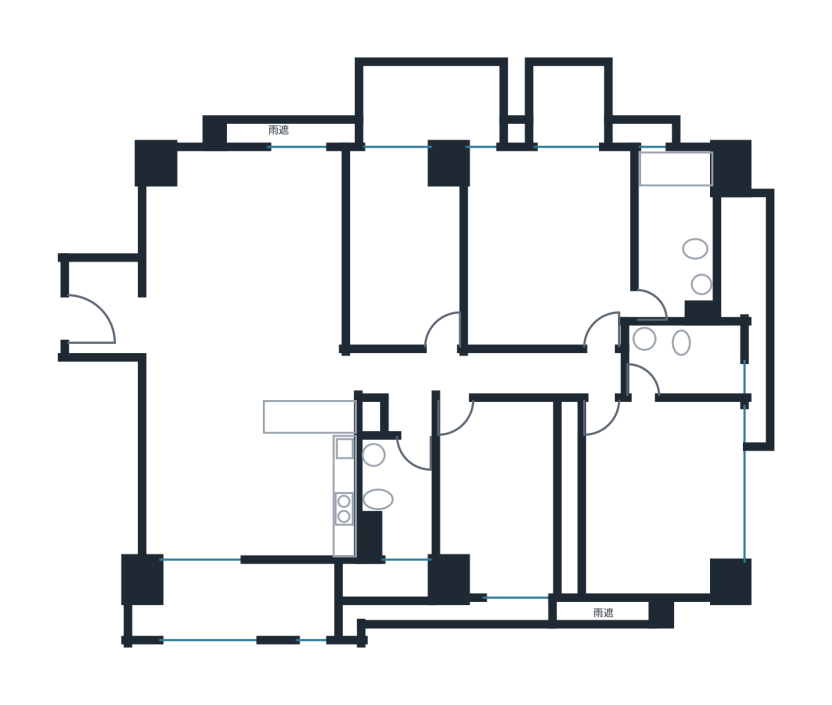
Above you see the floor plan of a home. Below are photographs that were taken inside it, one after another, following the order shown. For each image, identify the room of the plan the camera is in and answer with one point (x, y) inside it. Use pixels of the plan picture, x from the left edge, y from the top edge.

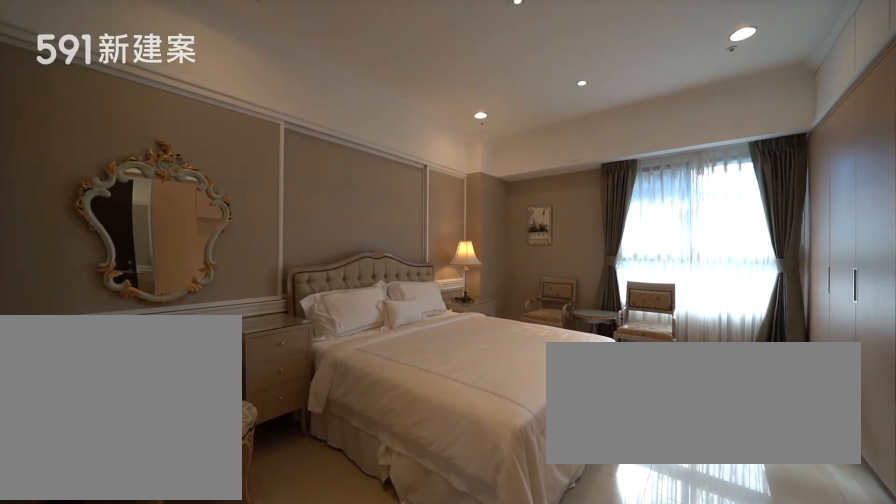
(652, 500)
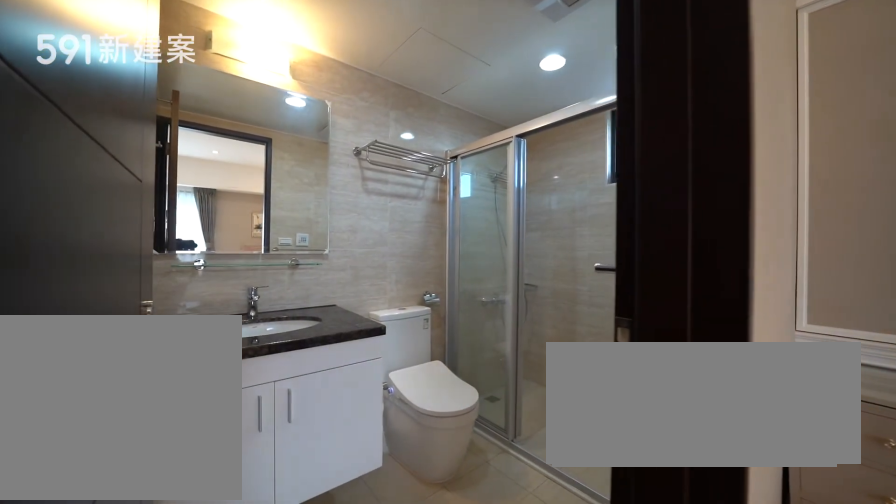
(691, 358)
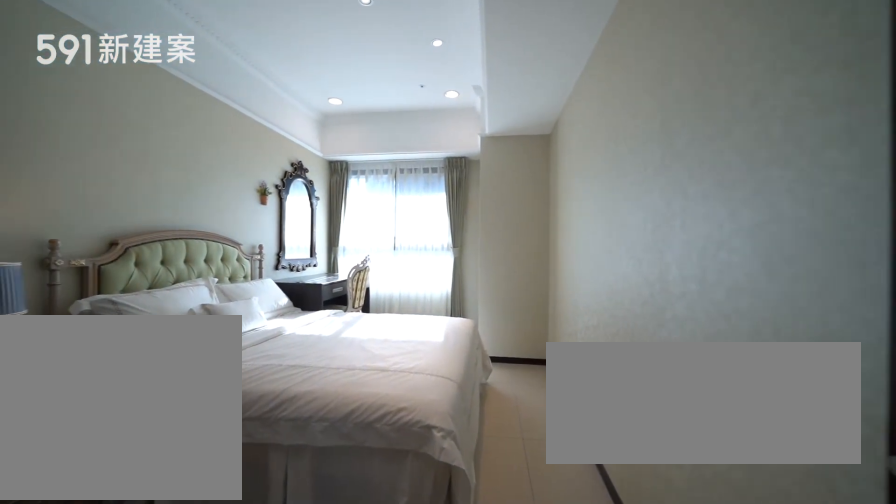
(498, 505)
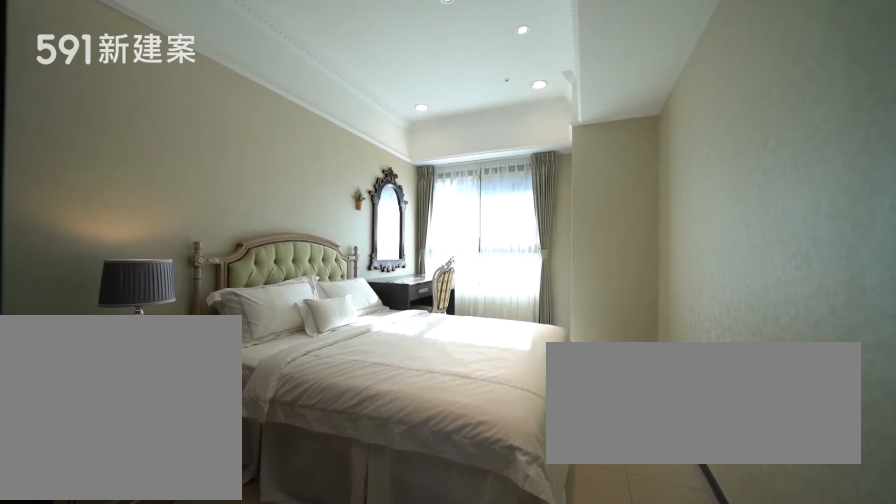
(498, 505)
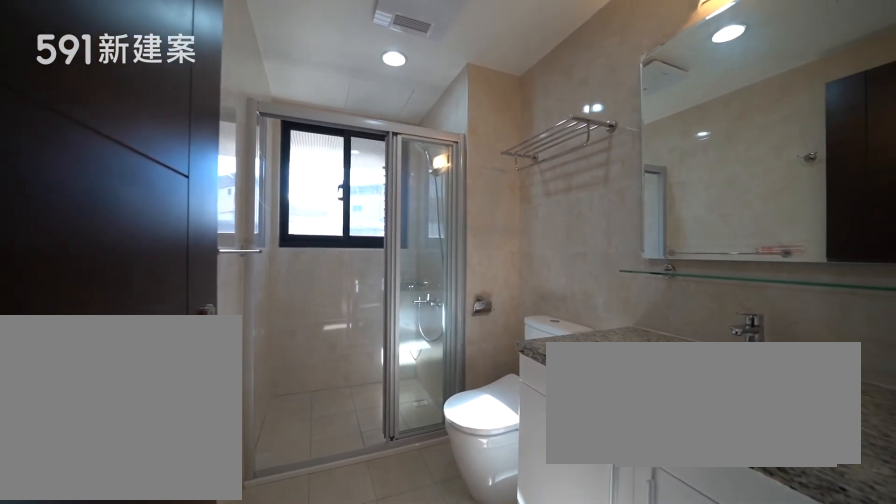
(395, 506)
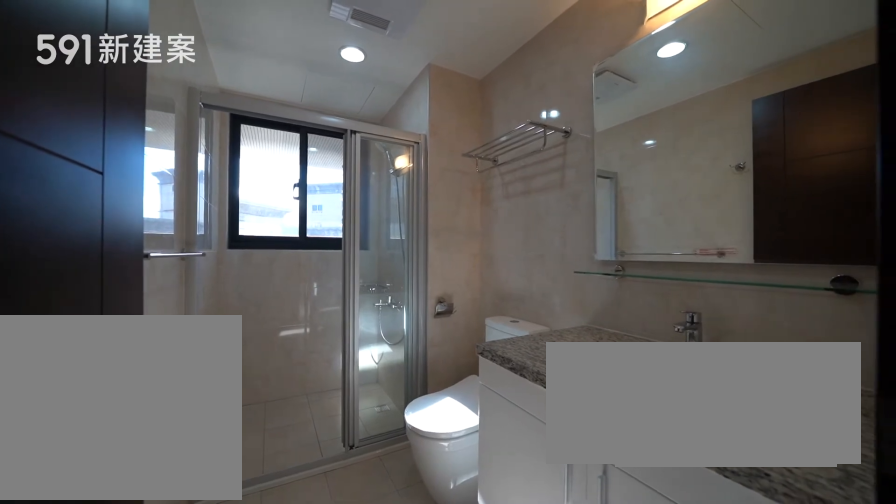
(395, 506)
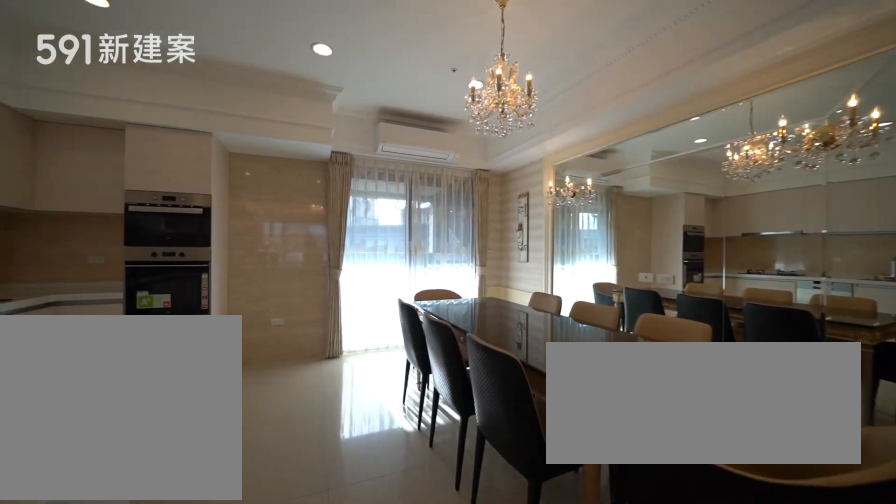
(200, 482)
